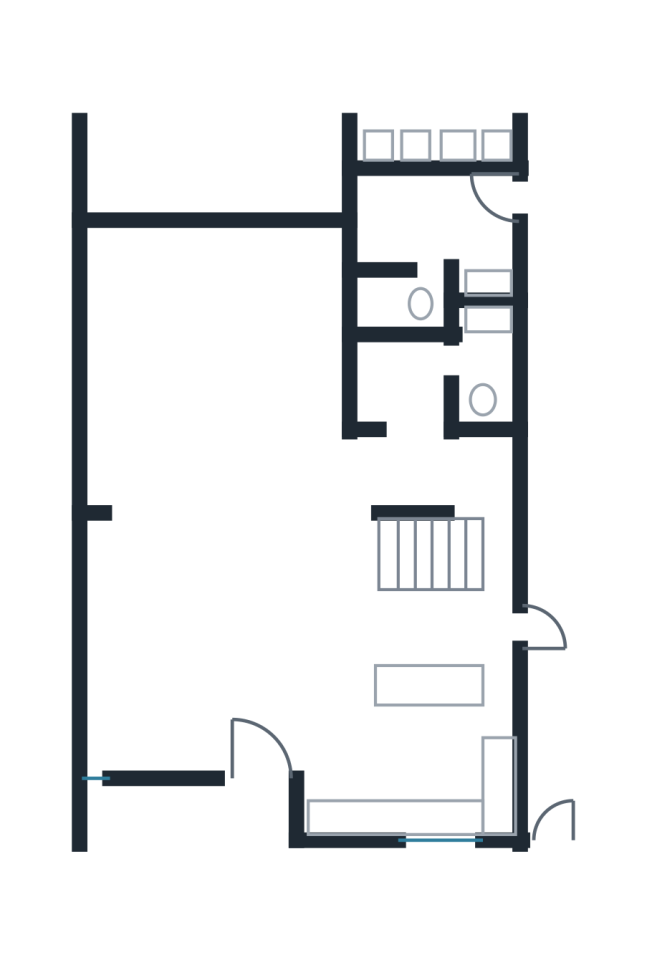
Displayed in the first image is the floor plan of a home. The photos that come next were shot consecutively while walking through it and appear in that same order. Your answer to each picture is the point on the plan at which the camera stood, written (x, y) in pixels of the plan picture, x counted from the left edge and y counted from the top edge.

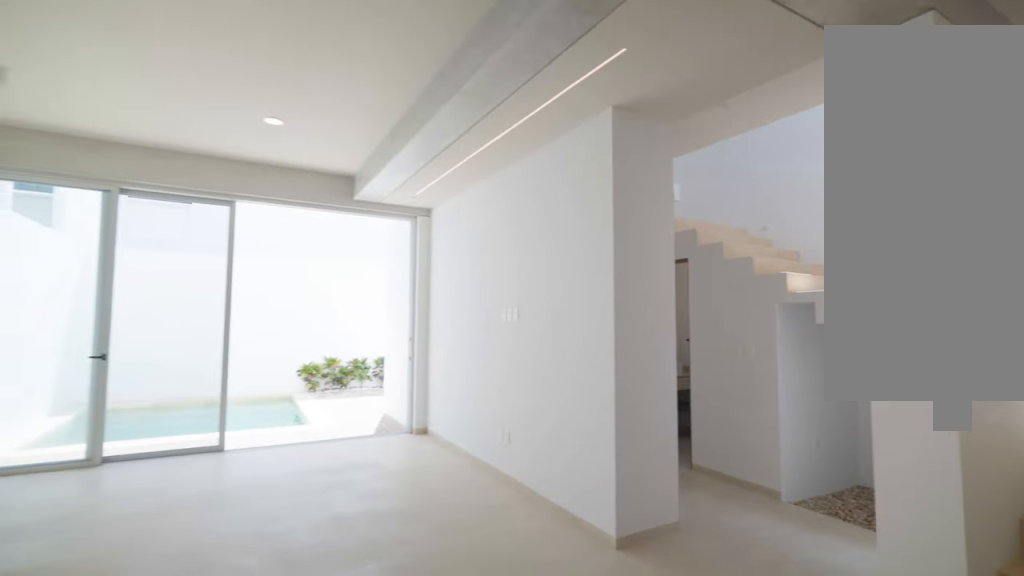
(329, 504)
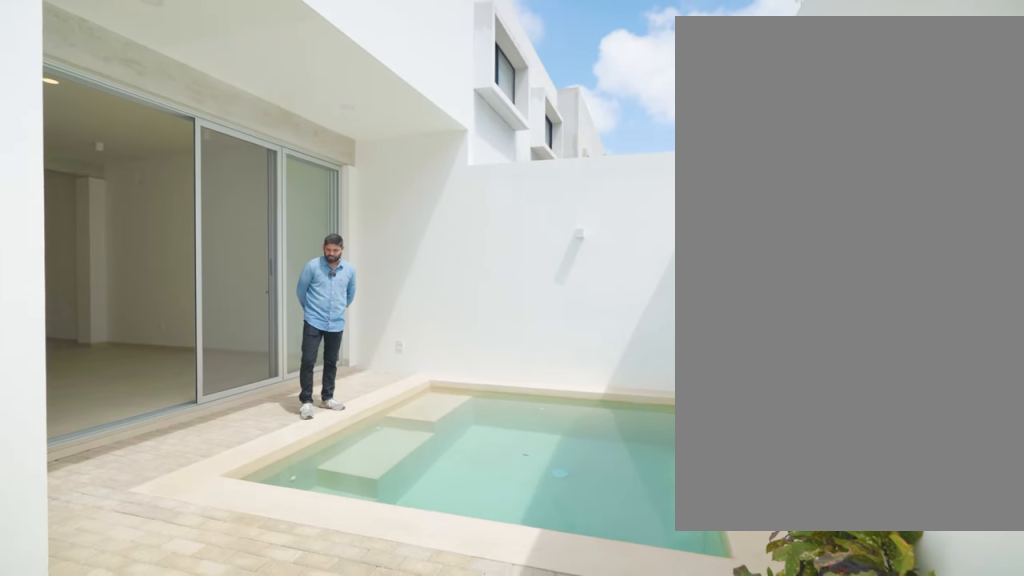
(329, 110)
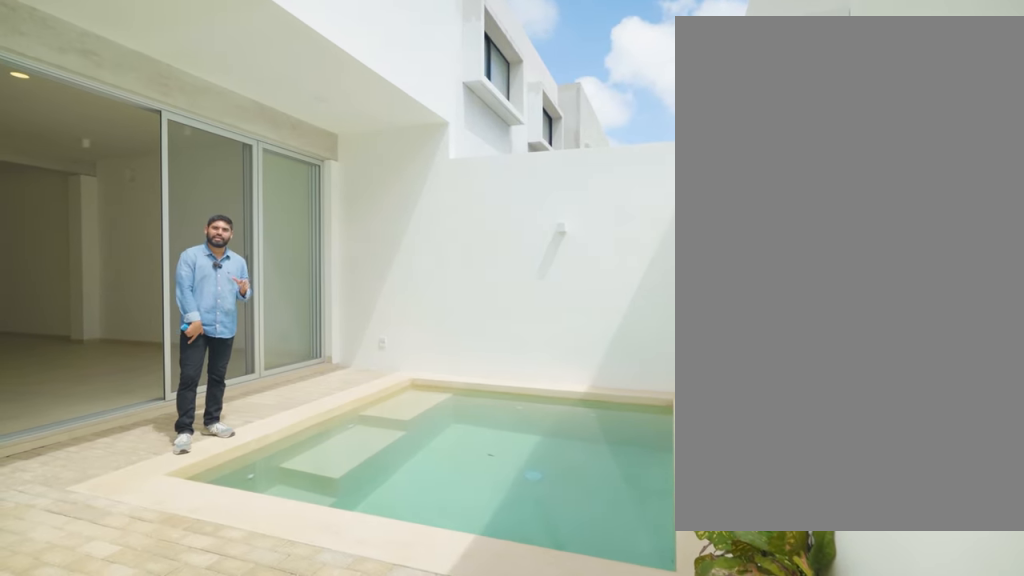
(338, 95)
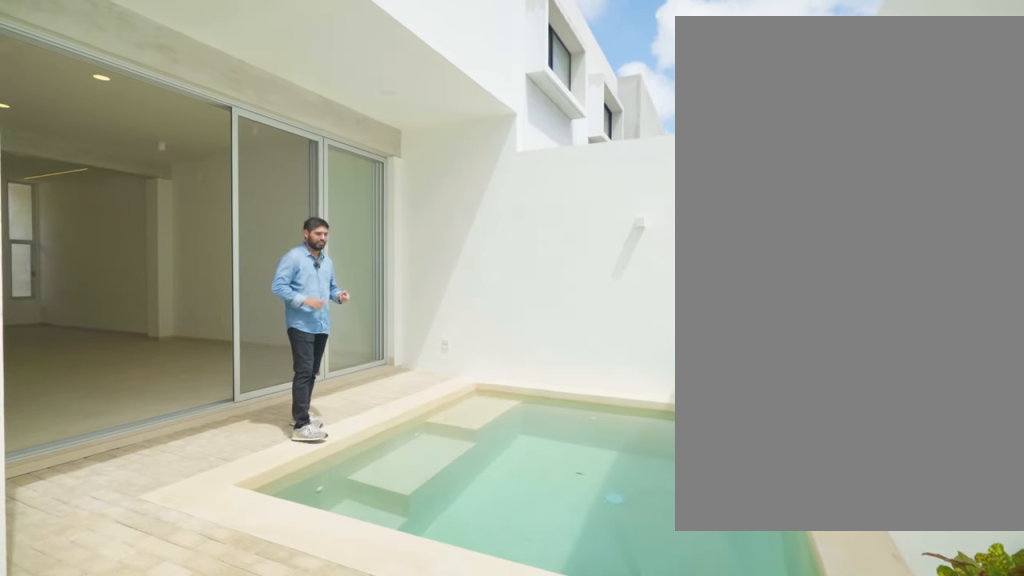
(346, 74)
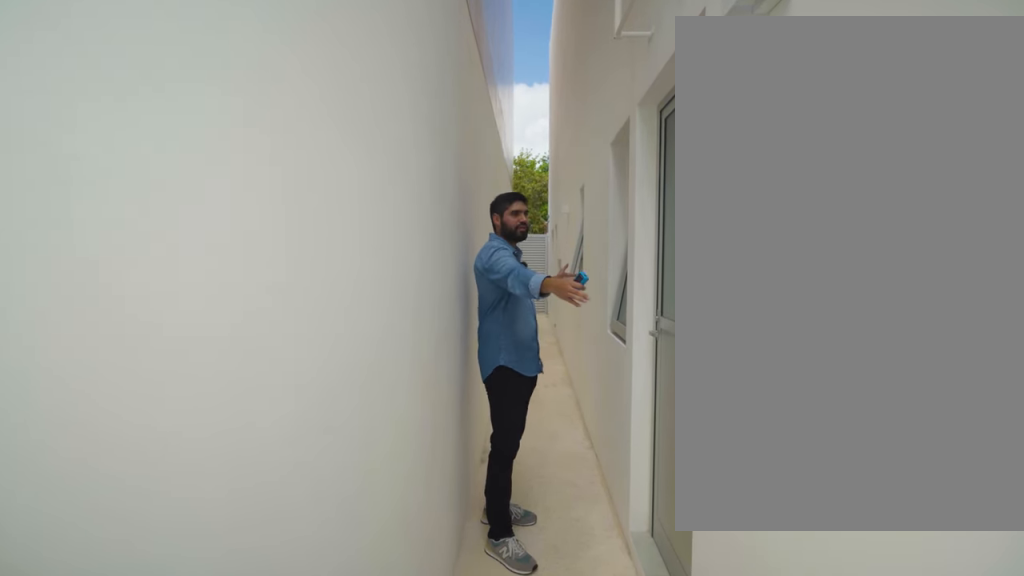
(545, 189)
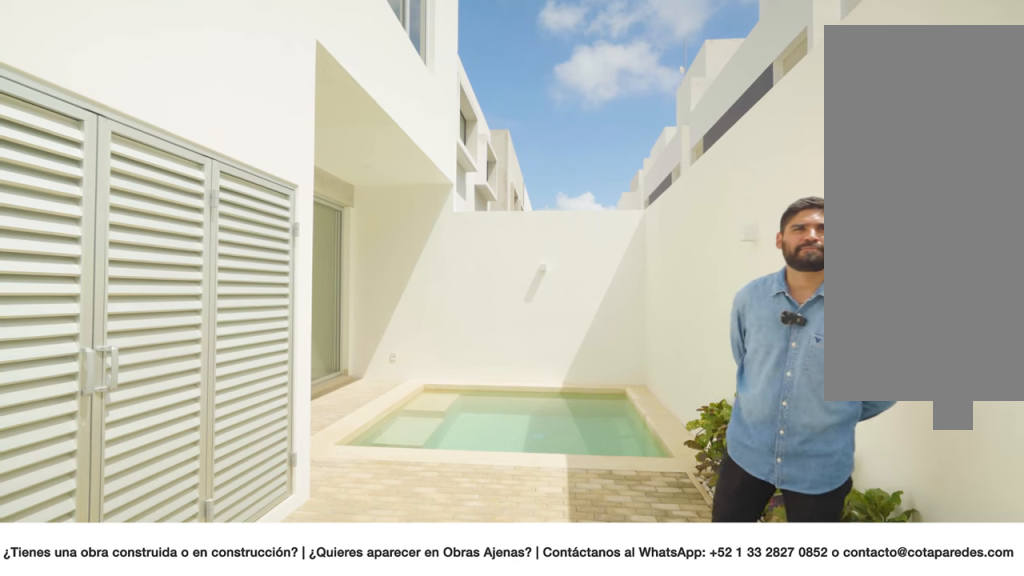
(551, 111)
